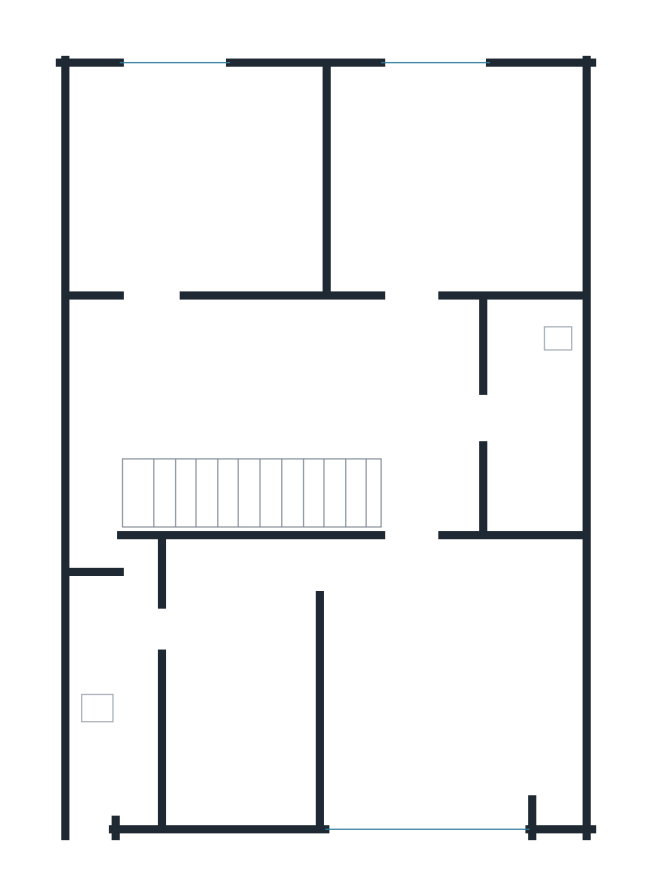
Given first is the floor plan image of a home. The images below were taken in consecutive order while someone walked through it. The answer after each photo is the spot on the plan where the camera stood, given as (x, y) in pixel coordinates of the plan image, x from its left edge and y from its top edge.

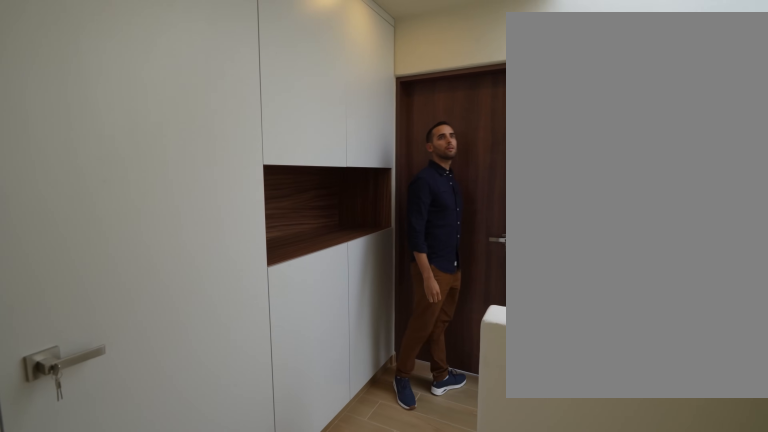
(354, 354)
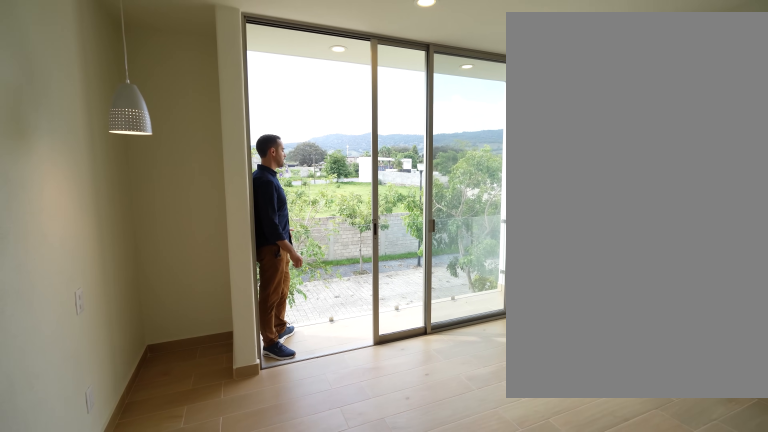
(533, 602)
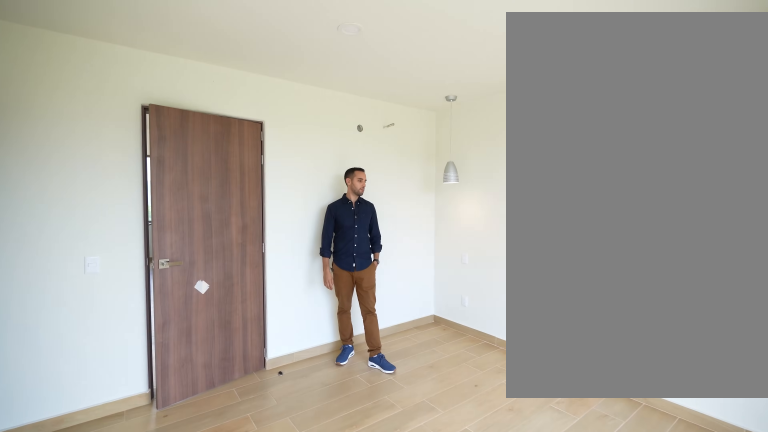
(352, 795)
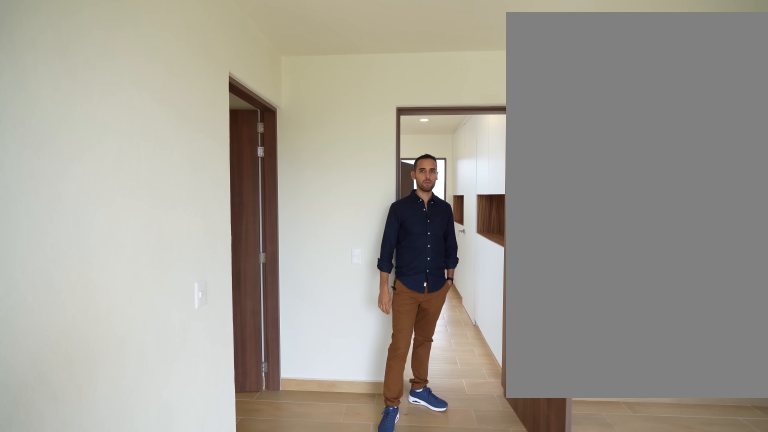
(398, 803)
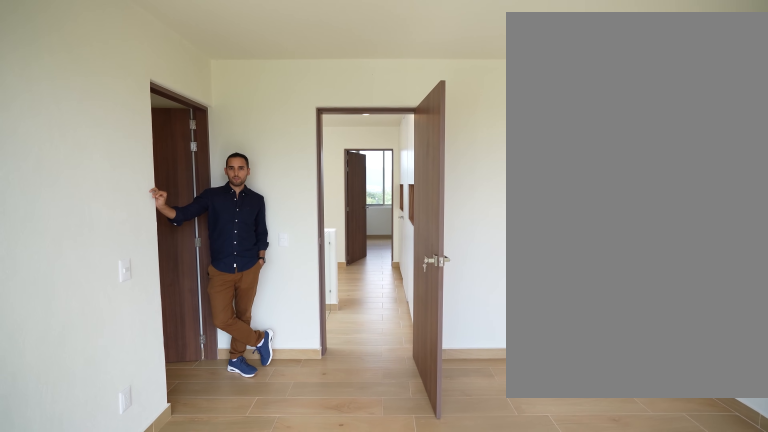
(408, 803)
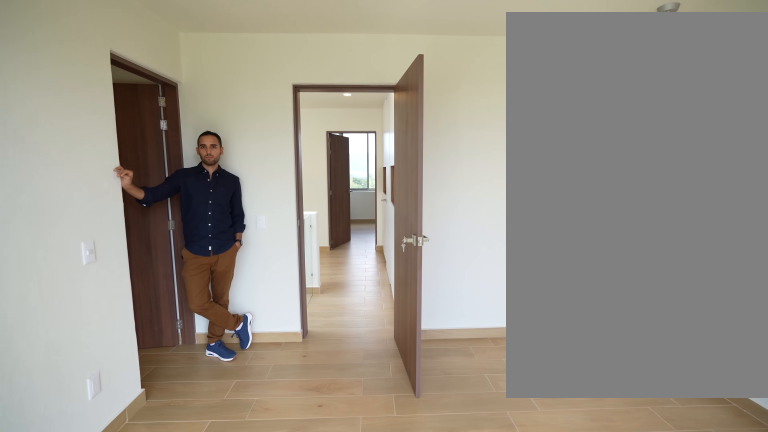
(413, 793)
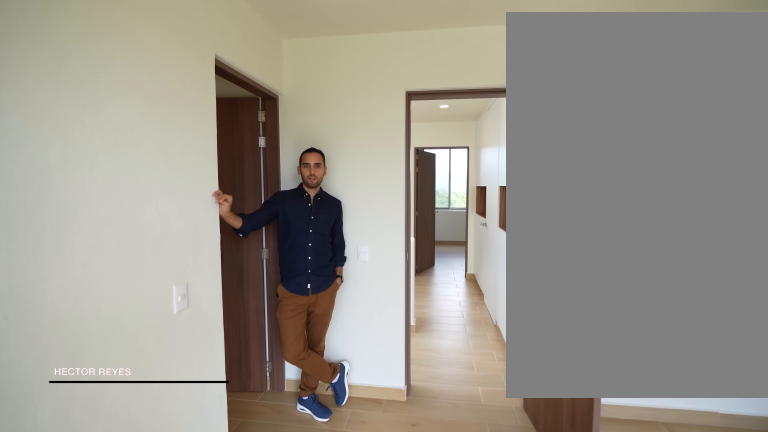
(420, 788)
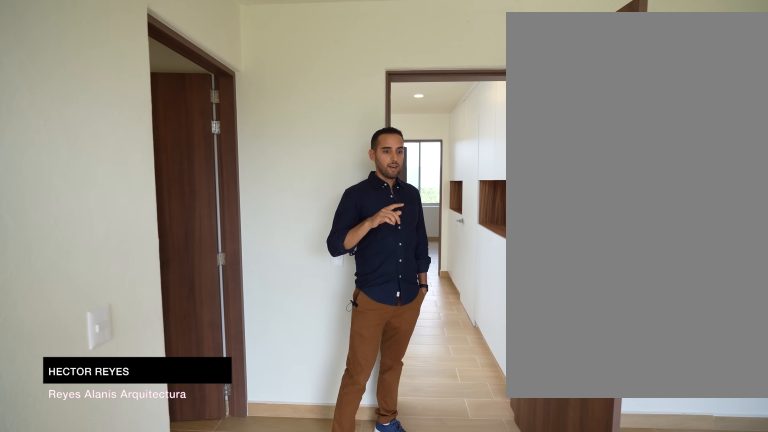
(427, 774)
